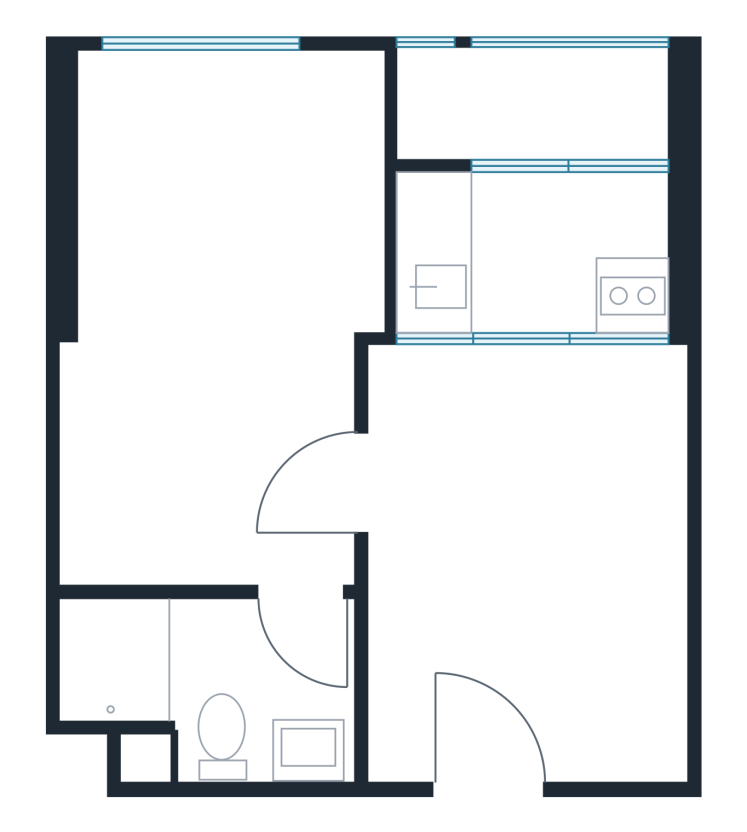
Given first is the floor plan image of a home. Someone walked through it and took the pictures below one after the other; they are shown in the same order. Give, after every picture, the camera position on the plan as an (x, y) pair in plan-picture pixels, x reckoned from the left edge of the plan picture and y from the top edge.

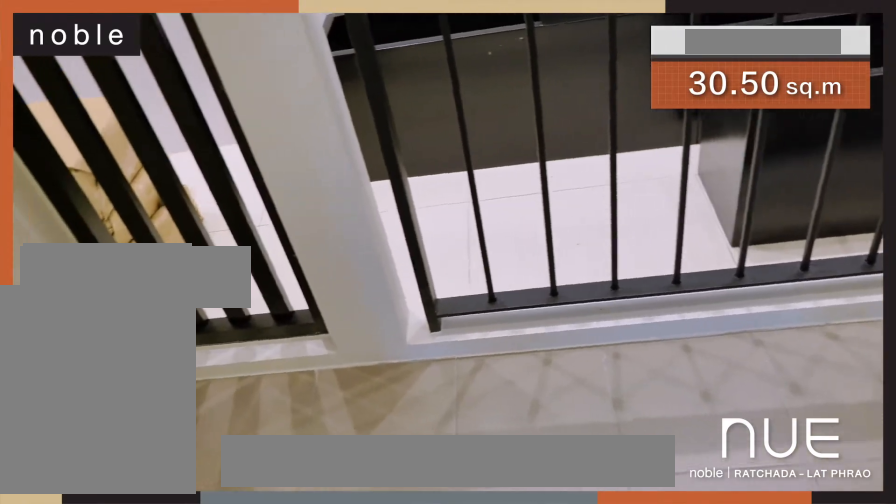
(527, 147)
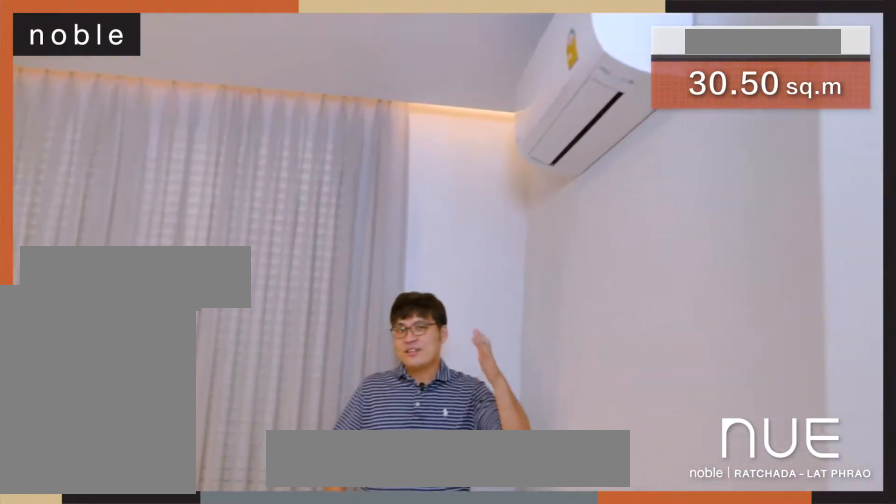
(308, 421)
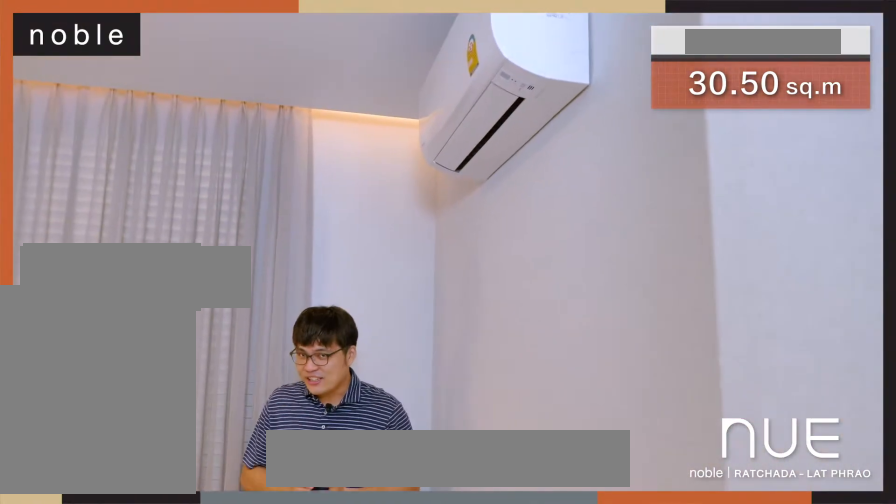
(310, 426)
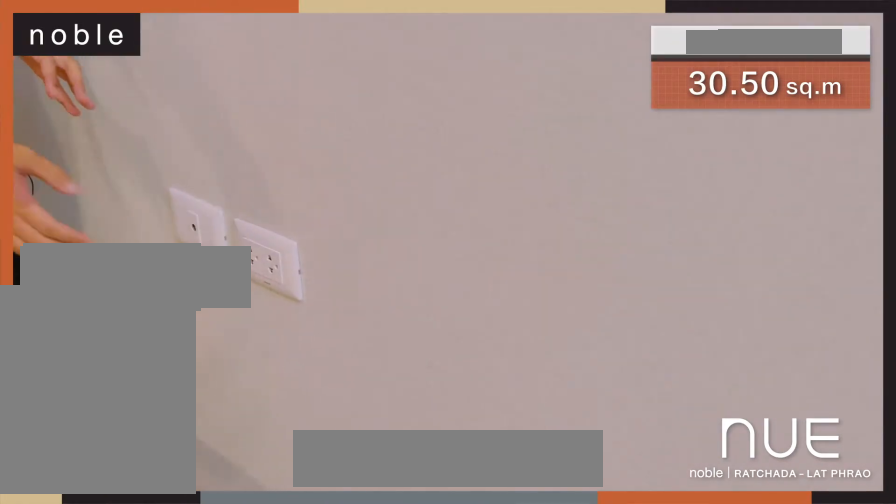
(309, 421)
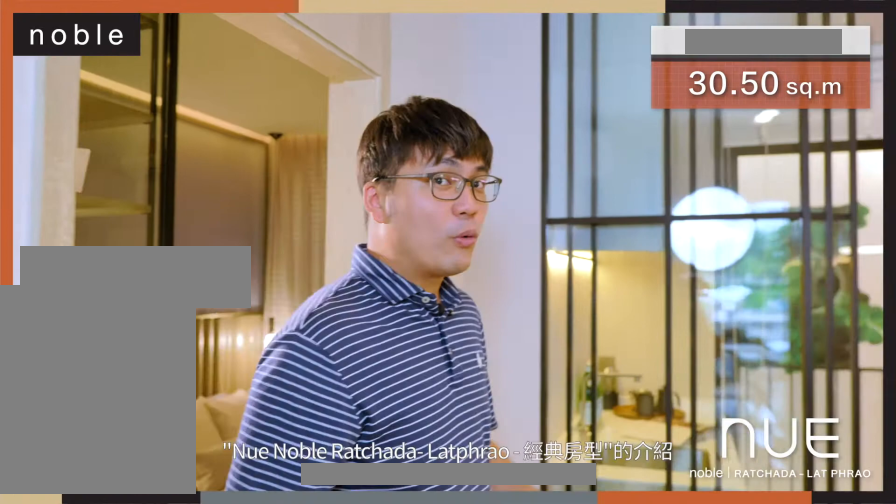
(464, 493)
